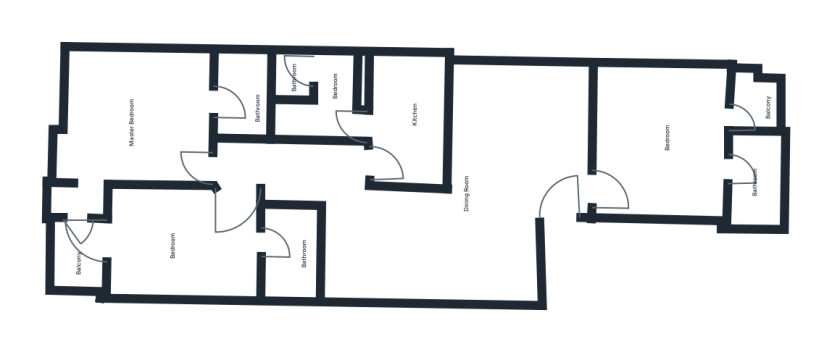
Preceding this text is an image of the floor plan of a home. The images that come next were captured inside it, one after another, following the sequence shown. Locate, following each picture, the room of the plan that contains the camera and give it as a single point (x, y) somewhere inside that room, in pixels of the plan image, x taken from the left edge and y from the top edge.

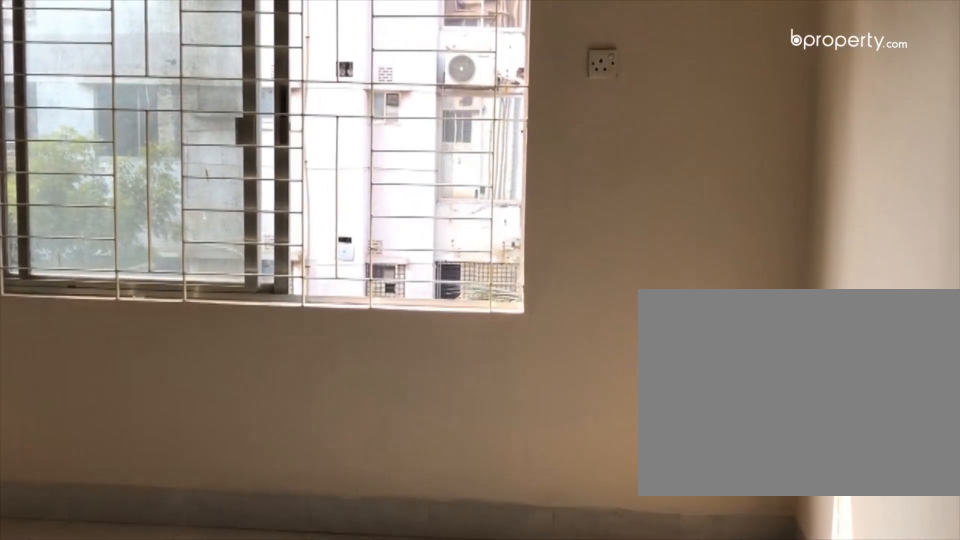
(539, 170)
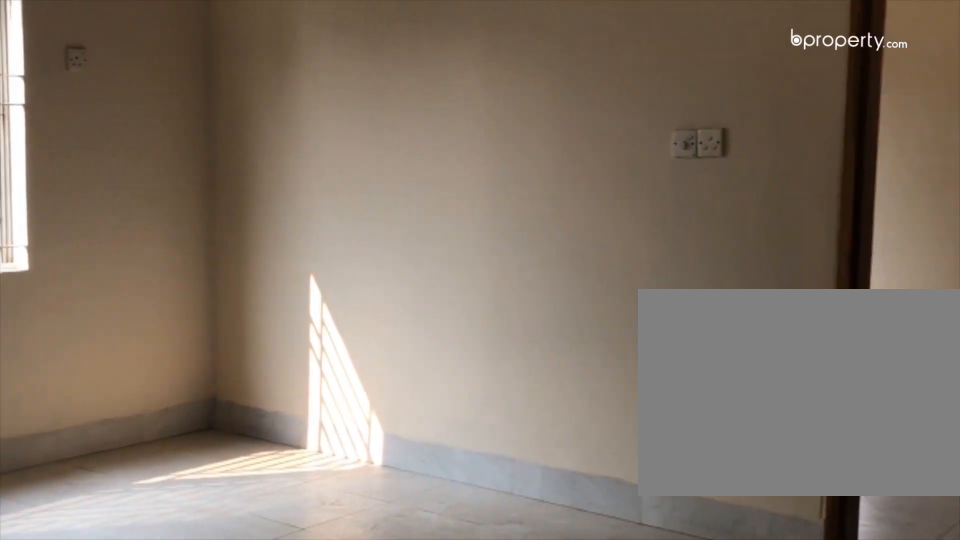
(531, 165)
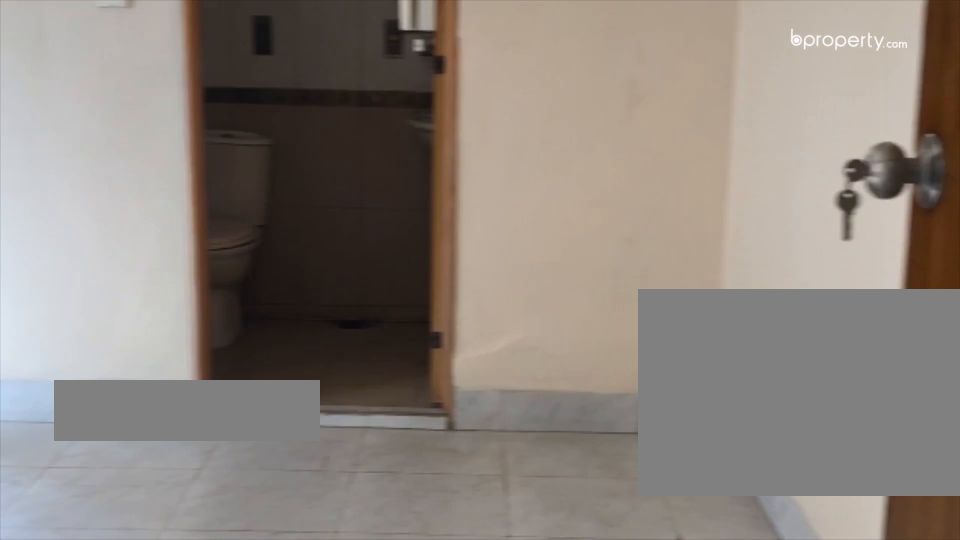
(666, 146)
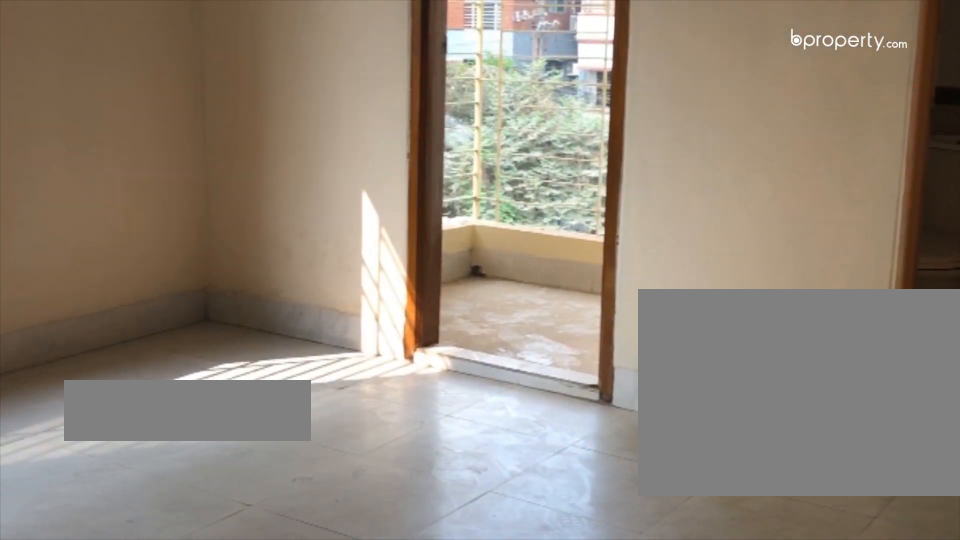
(666, 146)
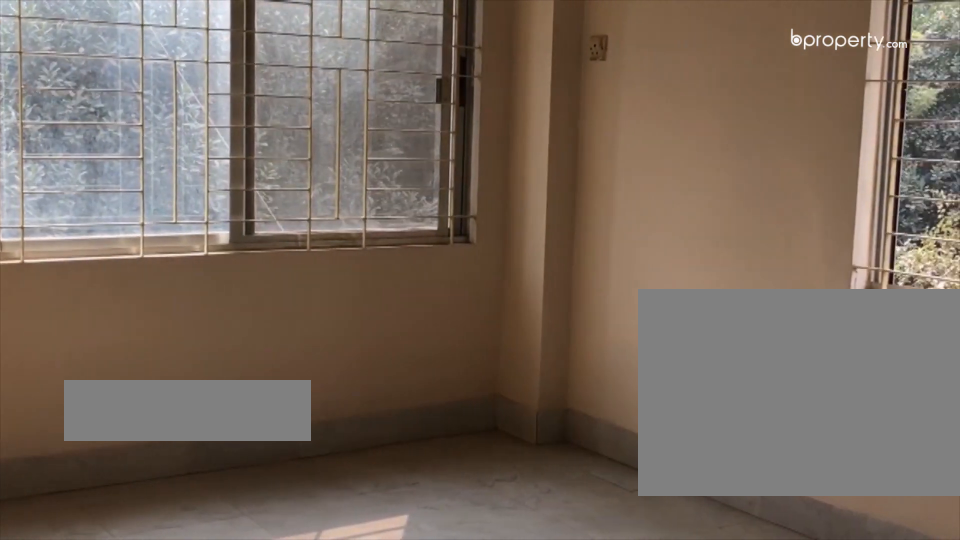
(128, 119)
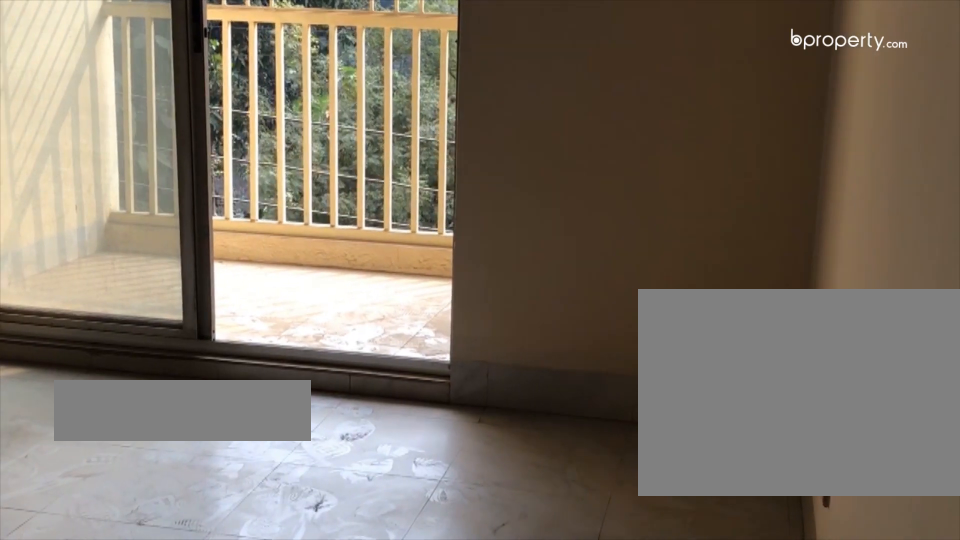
(181, 238)
